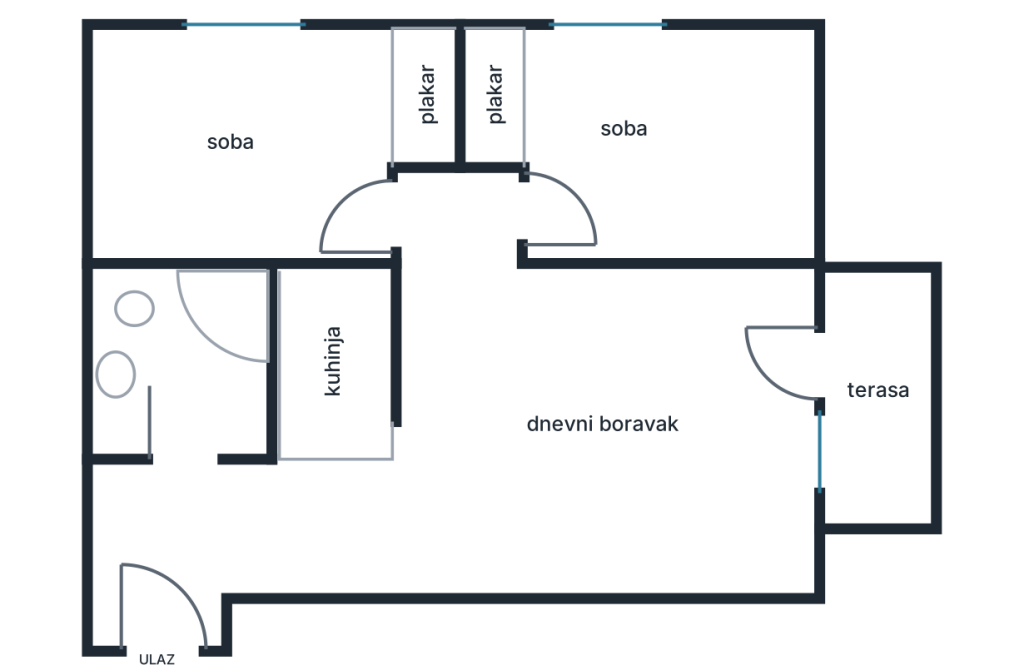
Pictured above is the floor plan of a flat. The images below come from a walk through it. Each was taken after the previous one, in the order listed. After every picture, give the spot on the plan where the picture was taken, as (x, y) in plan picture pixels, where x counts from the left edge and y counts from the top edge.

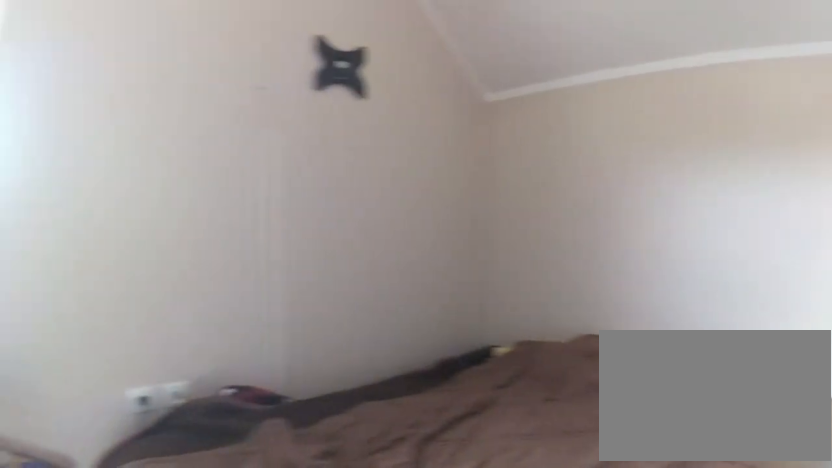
(620, 226)
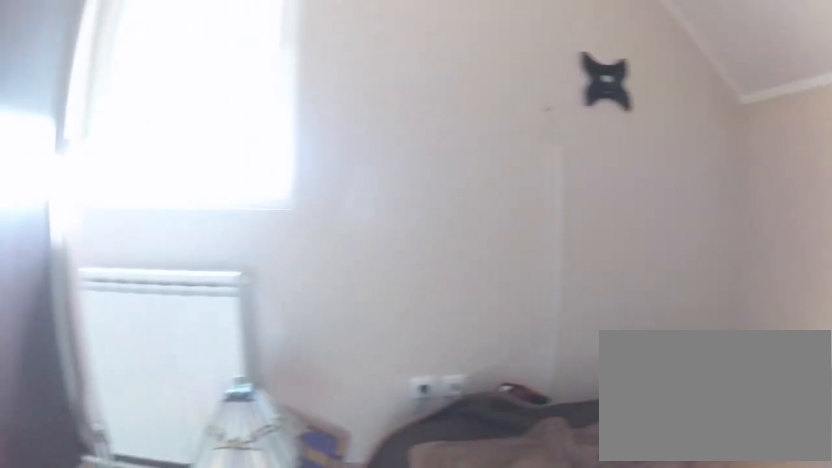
(626, 235)
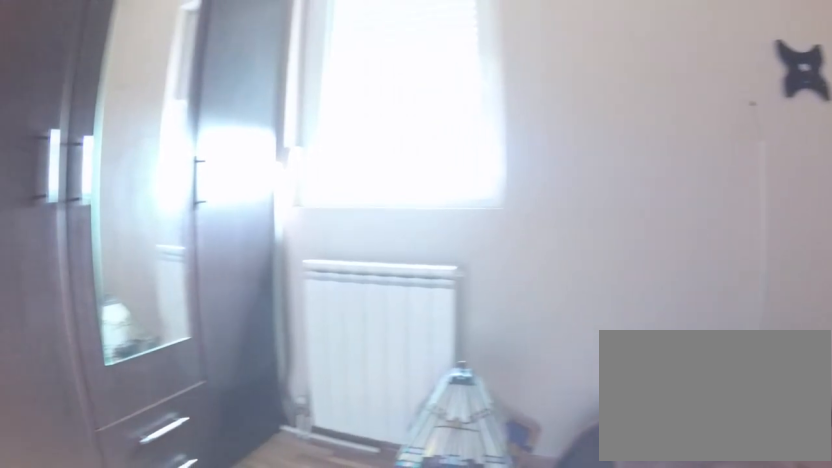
(637, 240)
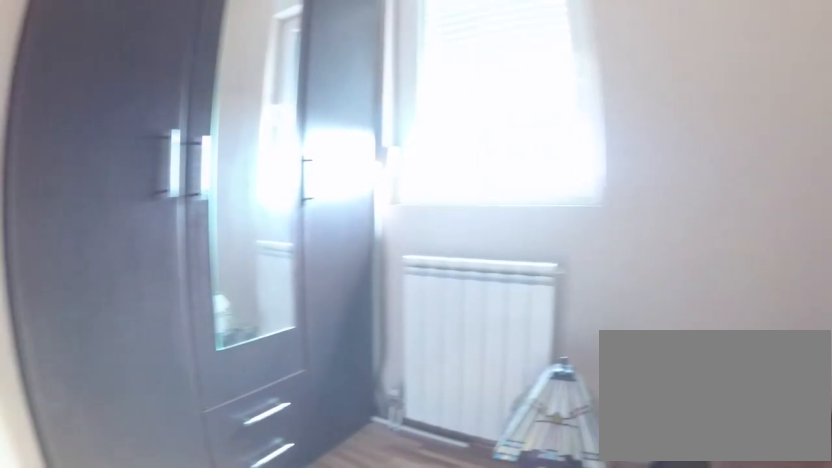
(643, 241)
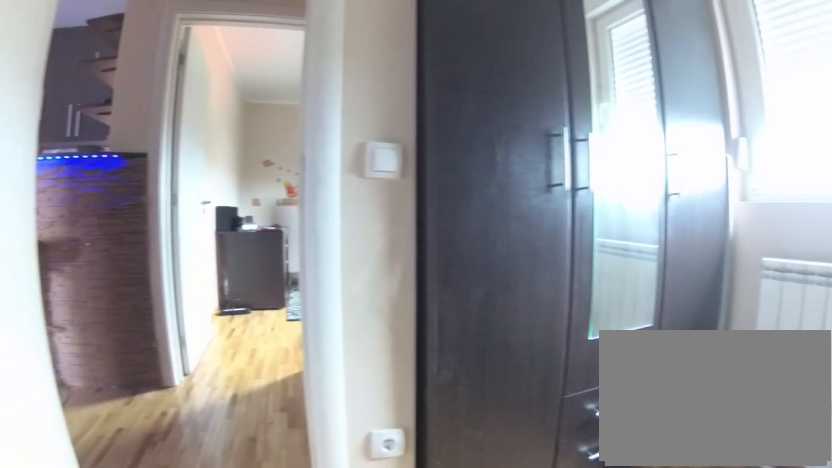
(663, 233)
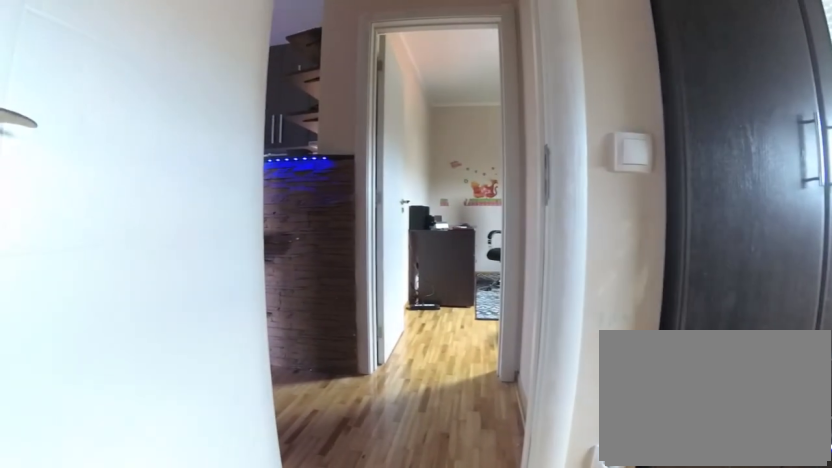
(672, 218)
